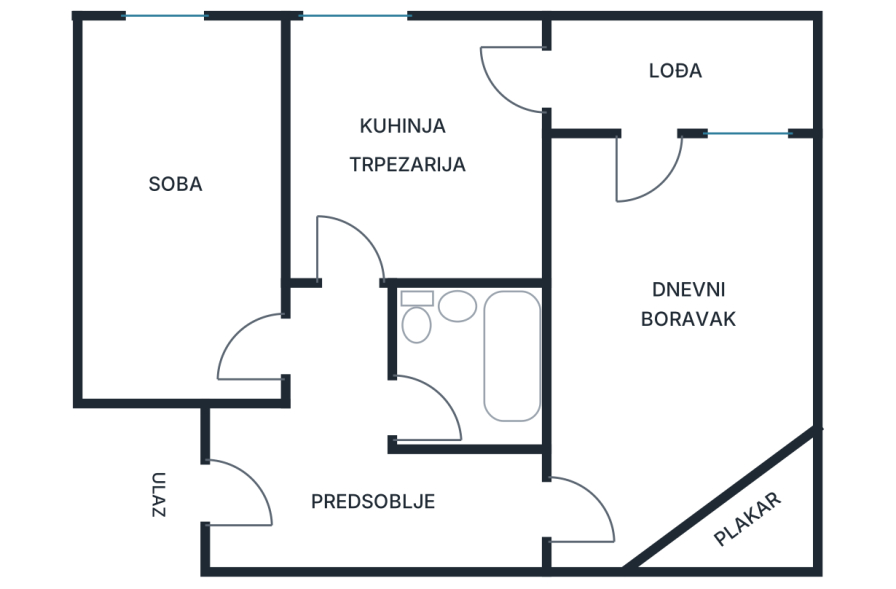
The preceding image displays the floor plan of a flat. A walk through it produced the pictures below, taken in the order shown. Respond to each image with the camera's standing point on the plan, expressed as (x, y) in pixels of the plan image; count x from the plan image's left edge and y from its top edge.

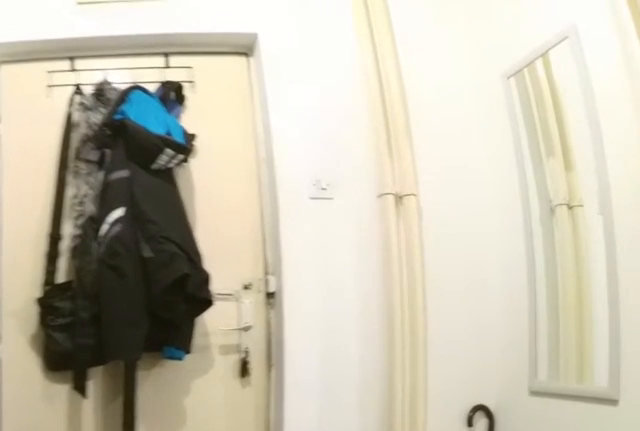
(373, 507)
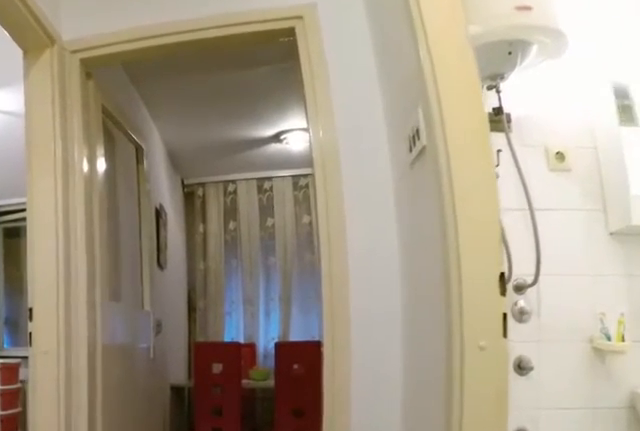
(340, 444)
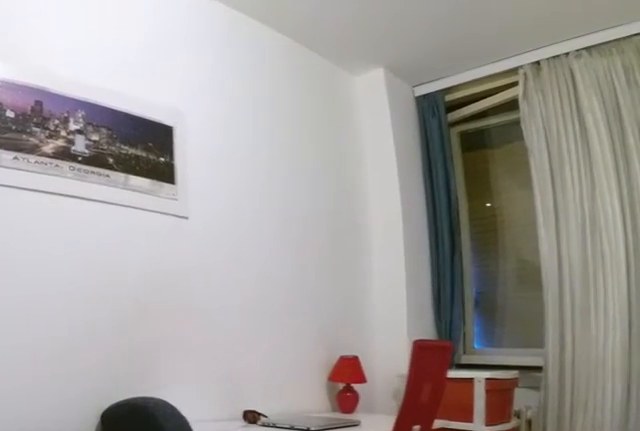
(242, 334)
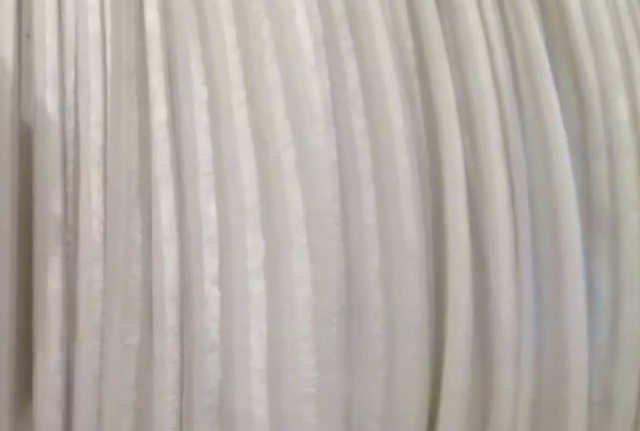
(177, 126)
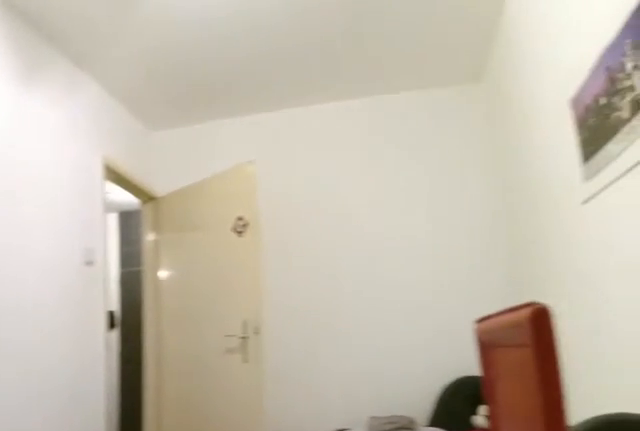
(148, 69)
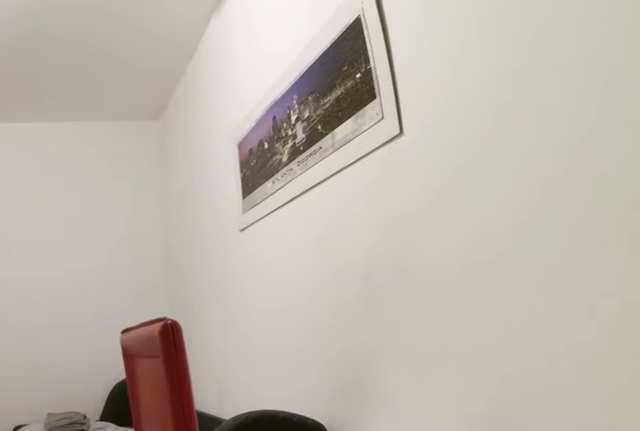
(161, 59)
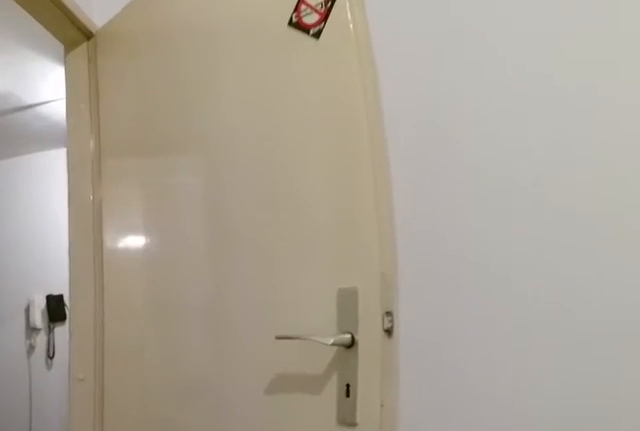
(232, 271)
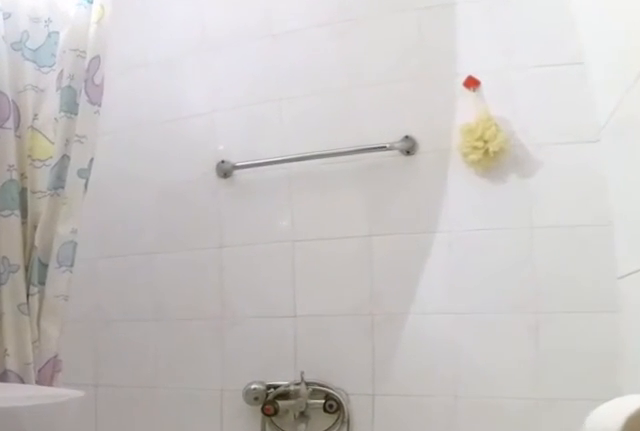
(393, 392)
